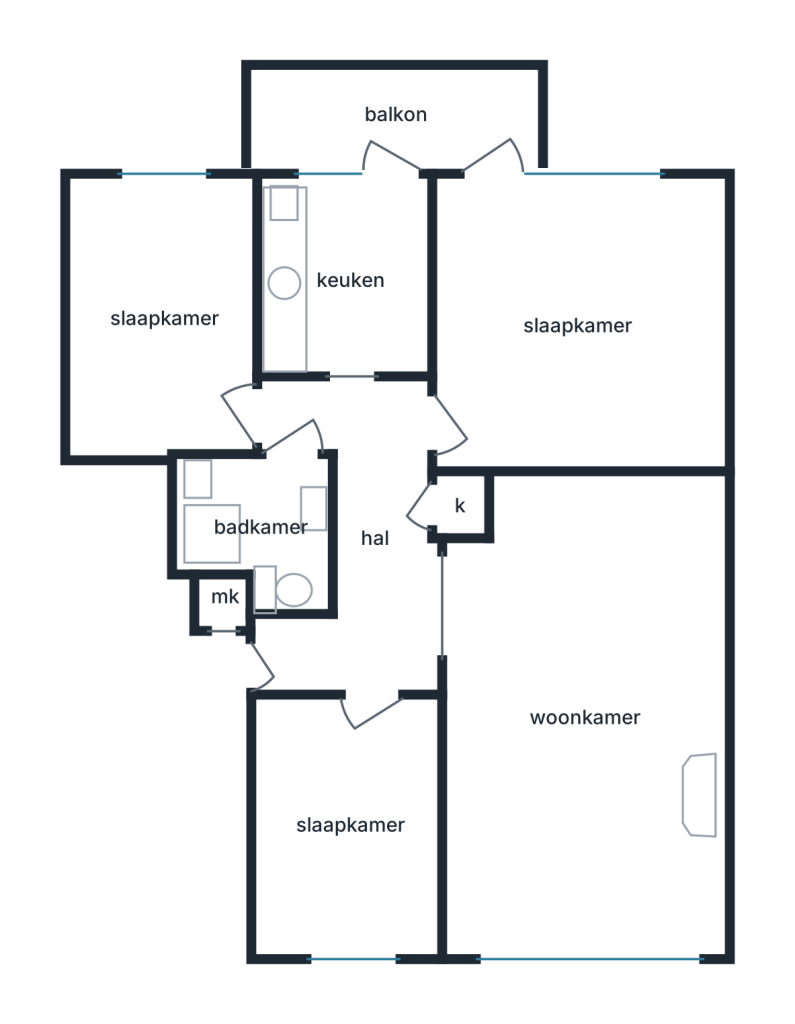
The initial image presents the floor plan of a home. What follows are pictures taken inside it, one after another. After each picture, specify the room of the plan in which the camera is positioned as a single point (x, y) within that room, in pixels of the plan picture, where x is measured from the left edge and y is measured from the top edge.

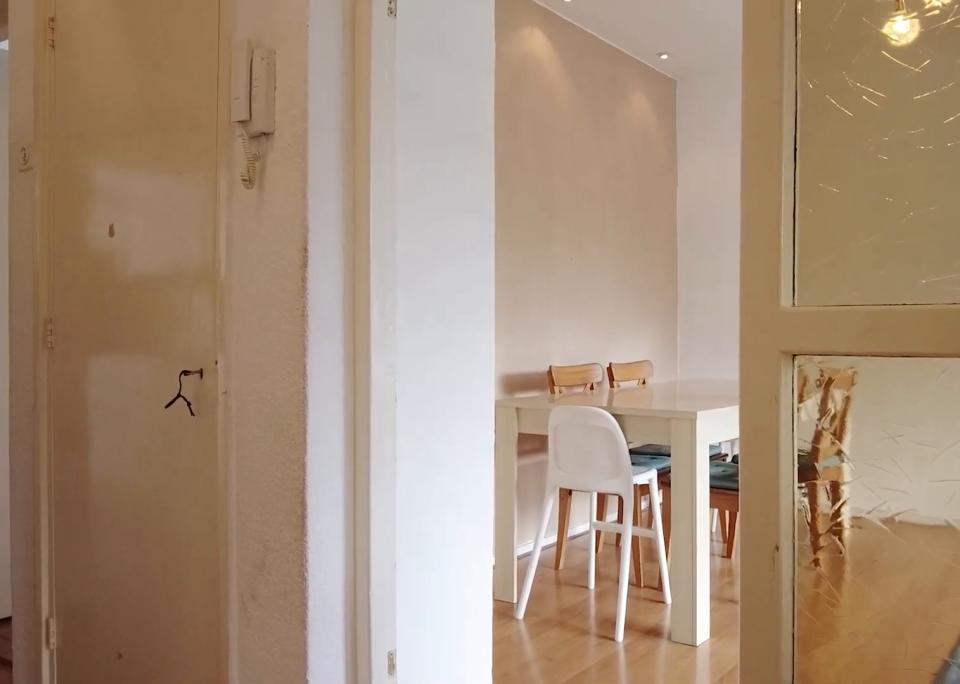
(362, 536)
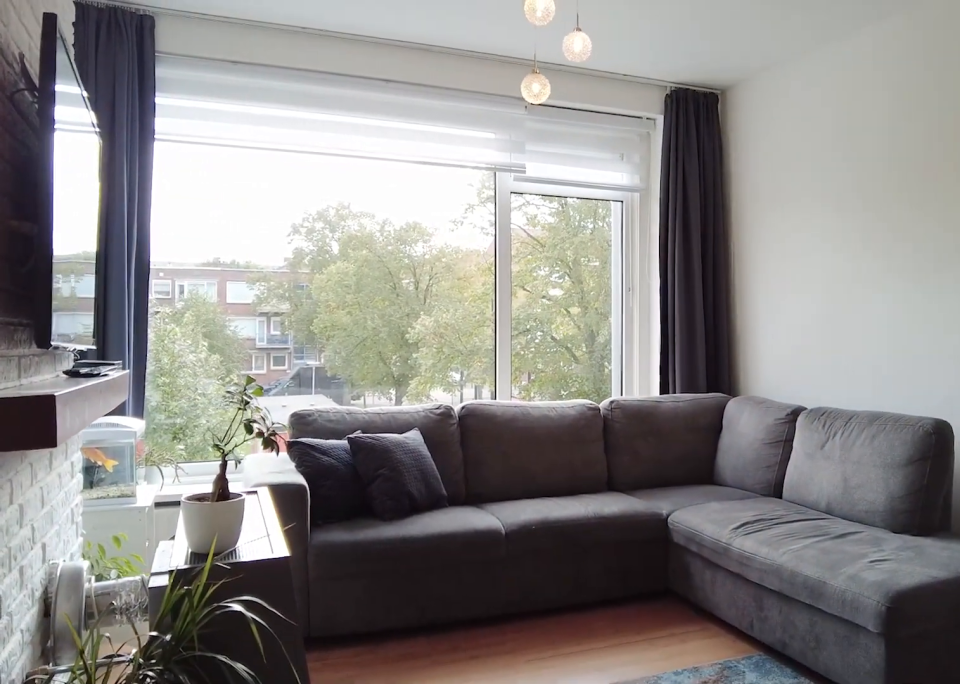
(583, 715)
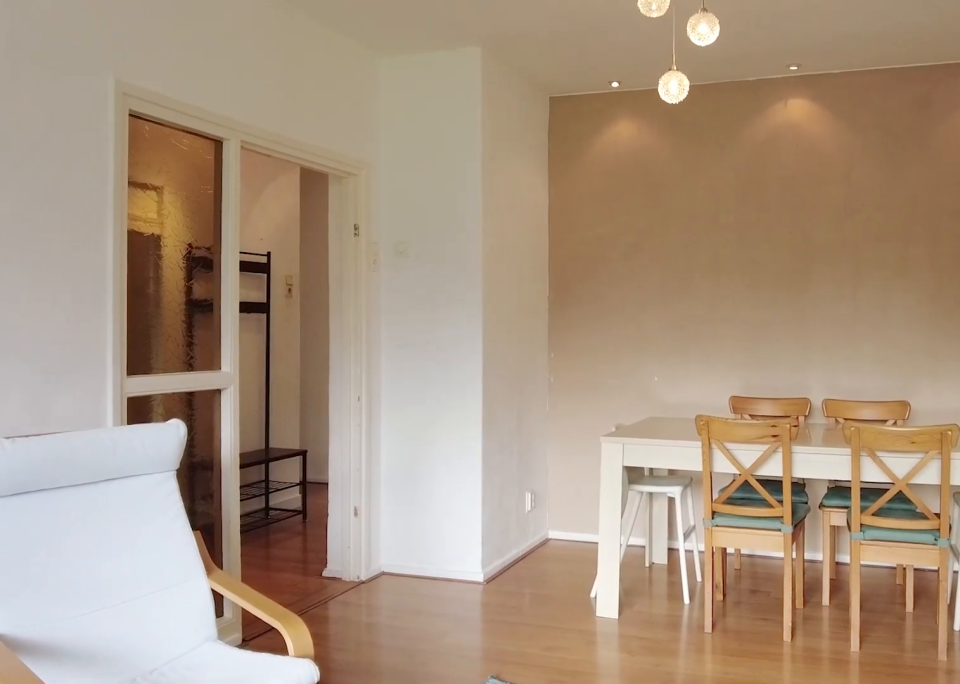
(583, 715)
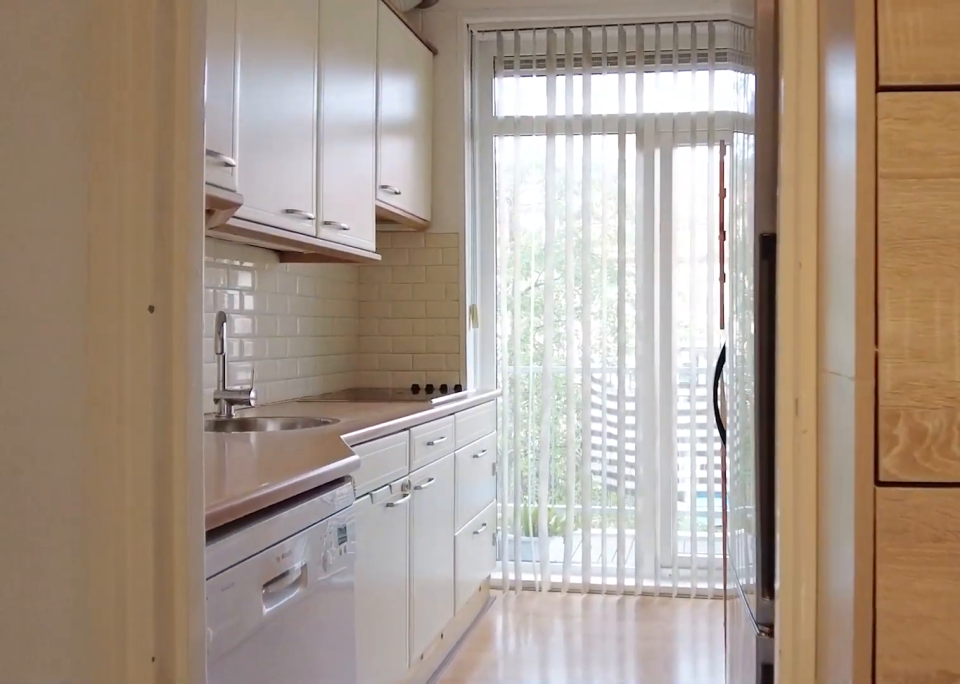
(362, 537)
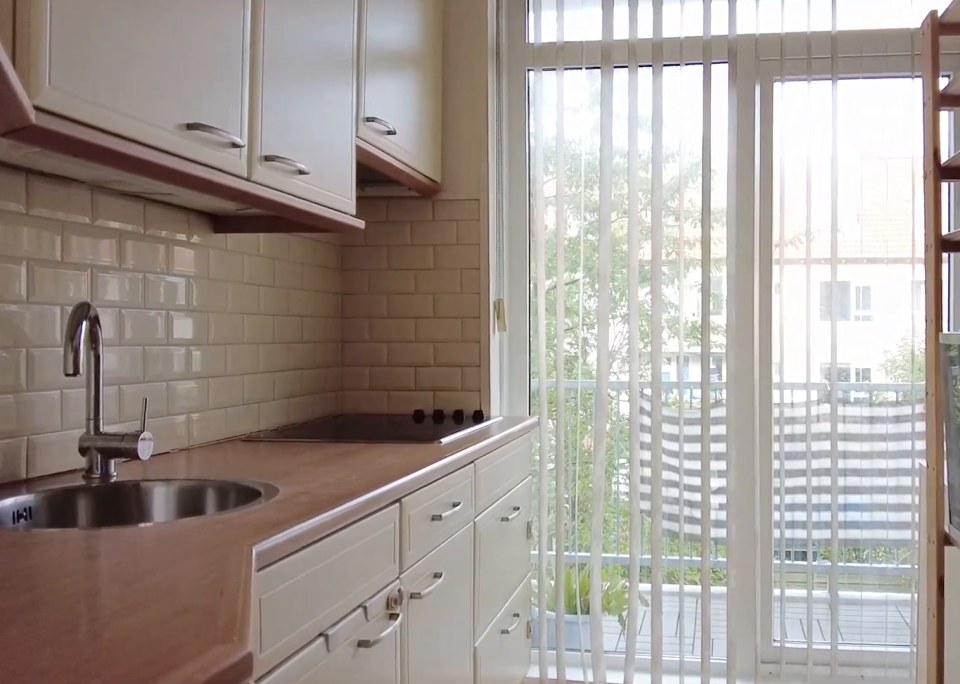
(347, 280)
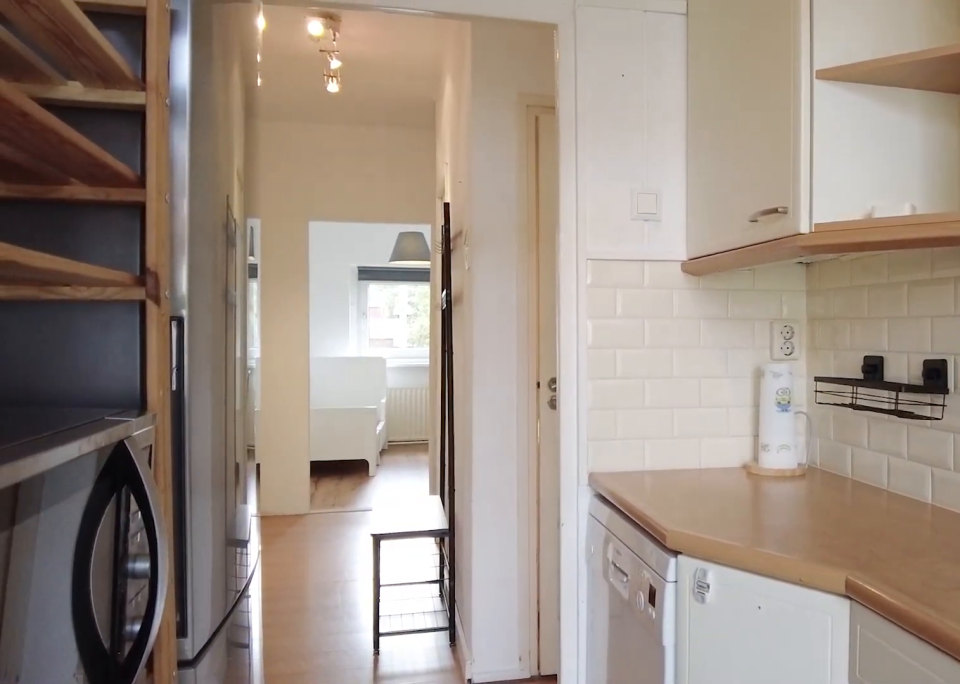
(347, 280)
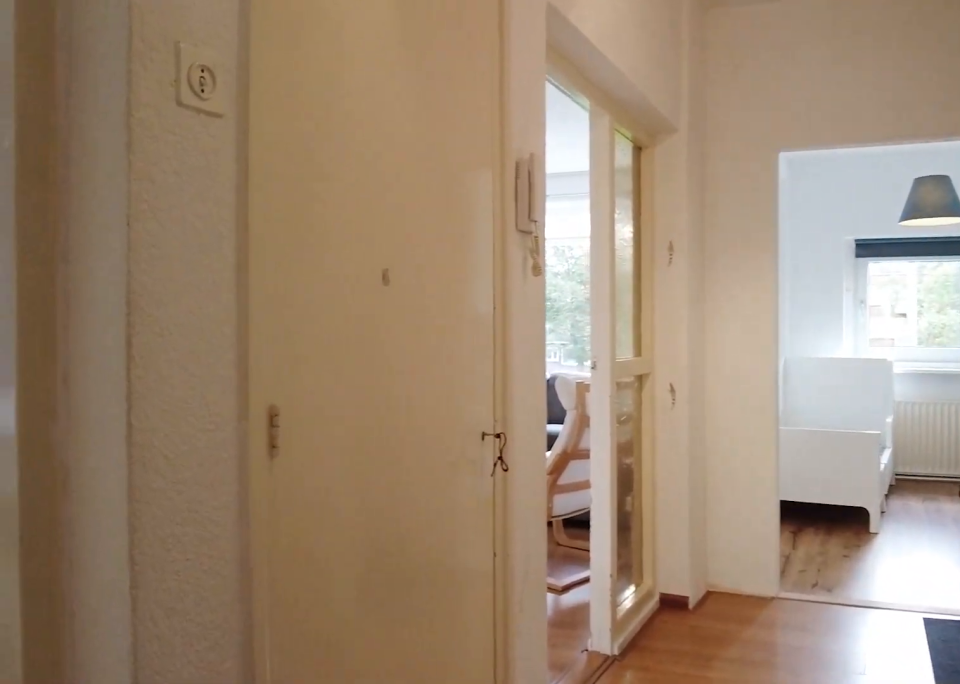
(363, 537)
